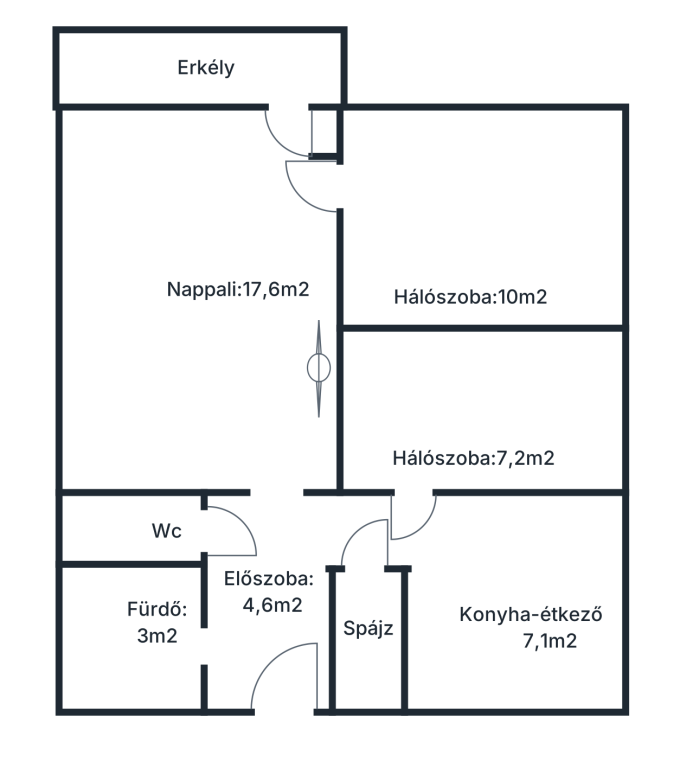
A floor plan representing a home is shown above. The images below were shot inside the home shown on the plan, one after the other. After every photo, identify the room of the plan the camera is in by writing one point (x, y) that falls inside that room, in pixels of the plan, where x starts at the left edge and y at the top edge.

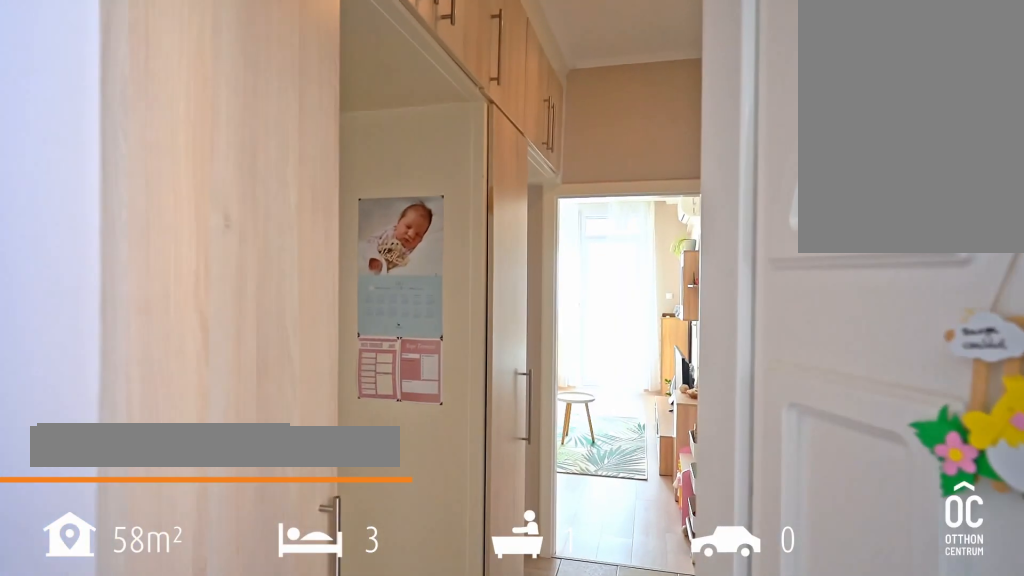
(264, 602)
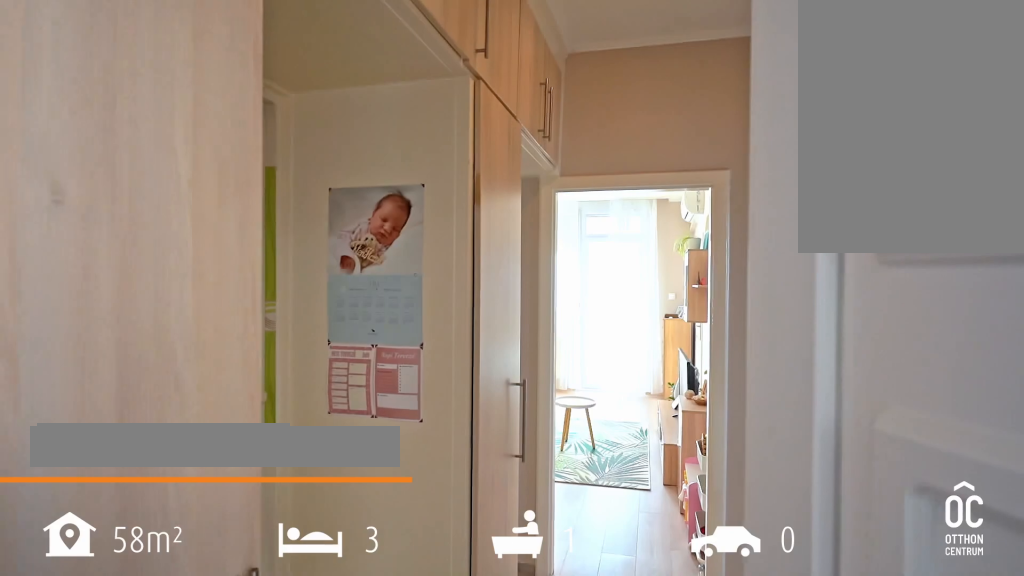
(263, 601)
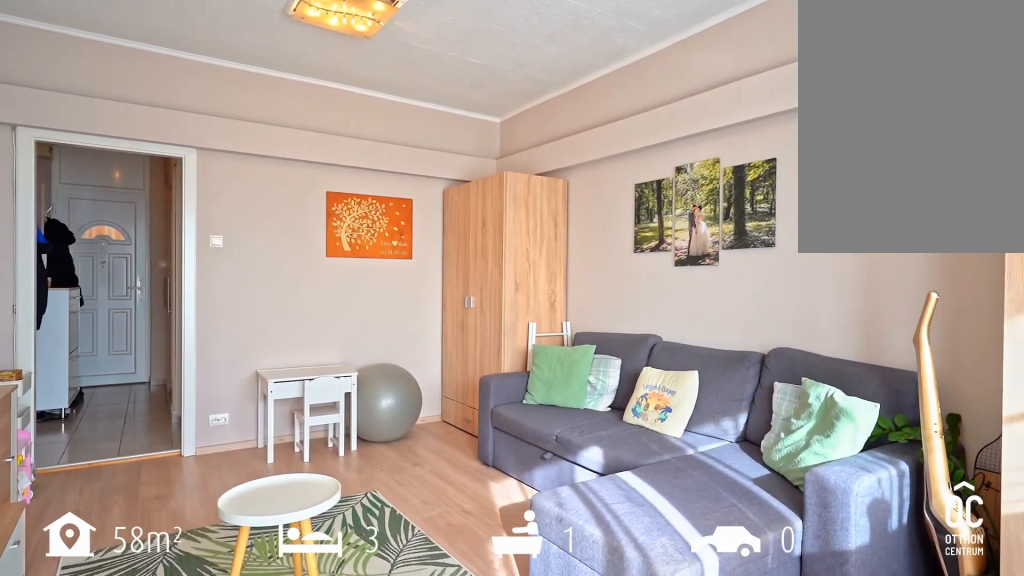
(205, 299)
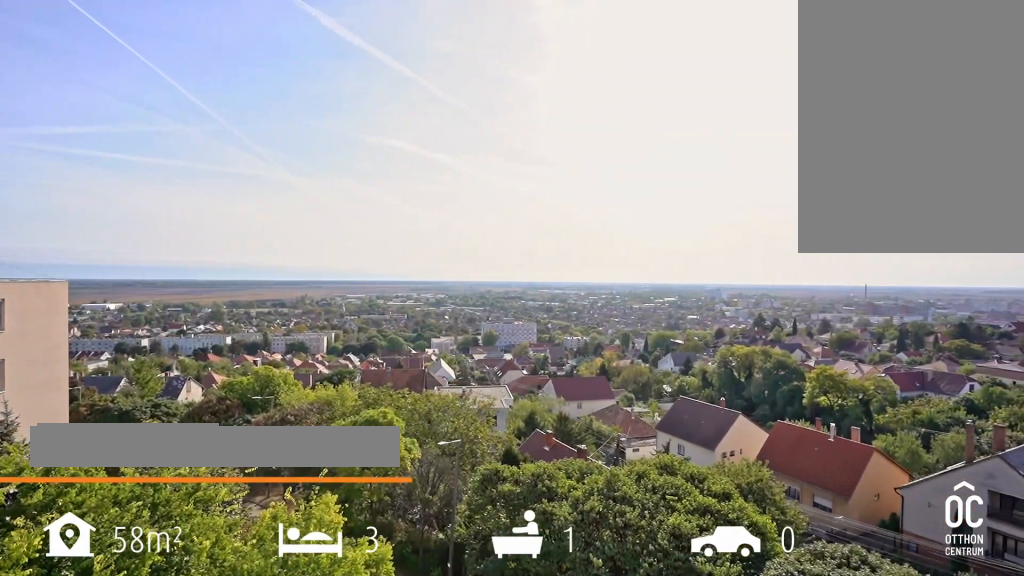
(202, 66)
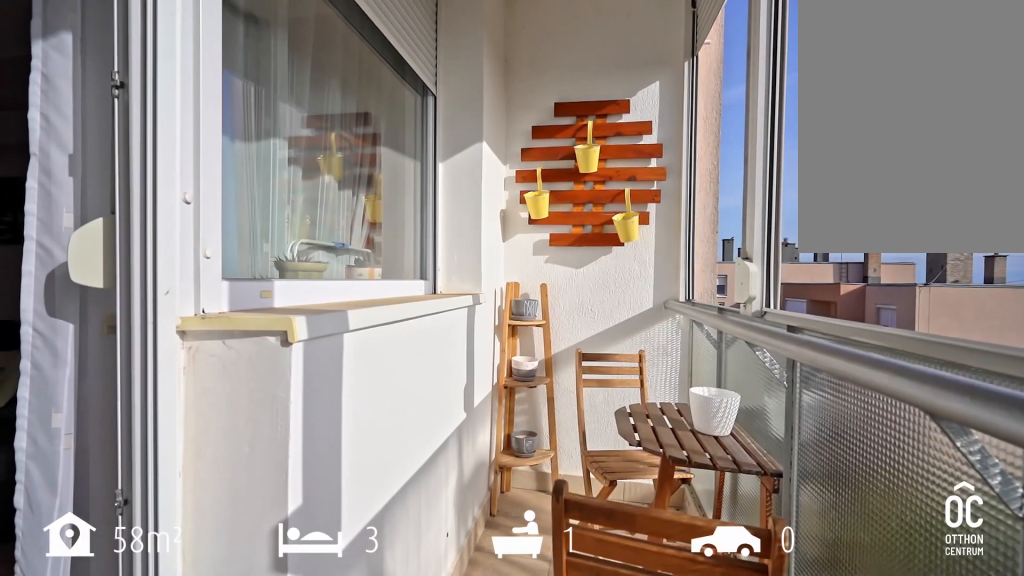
(203, 66)
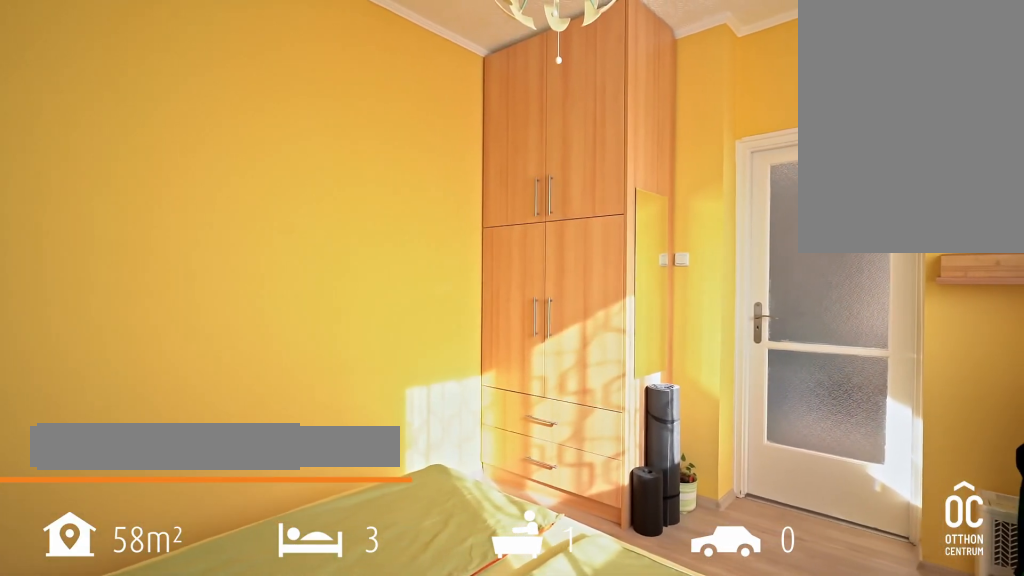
(475, 217)
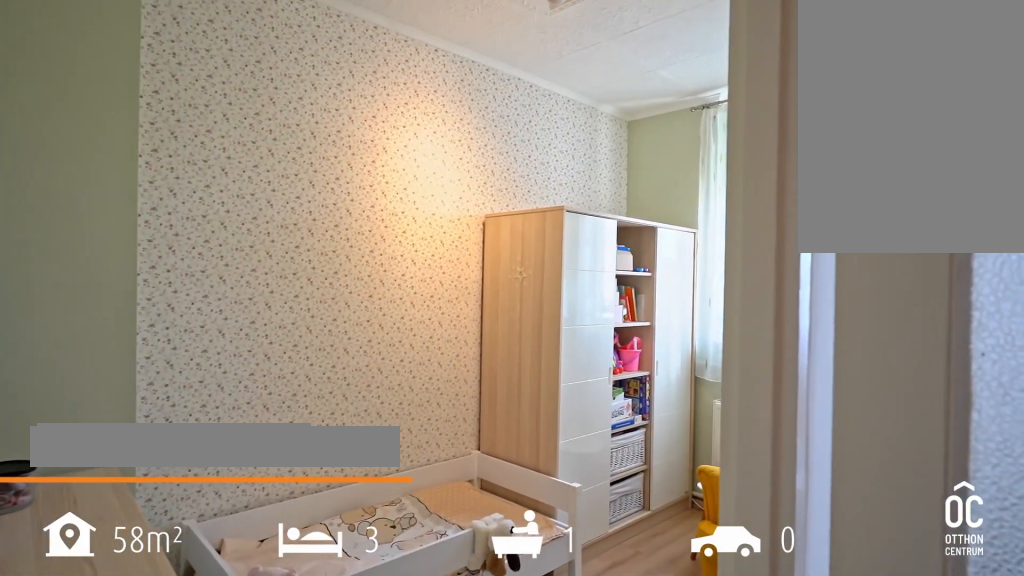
(481, 410)
